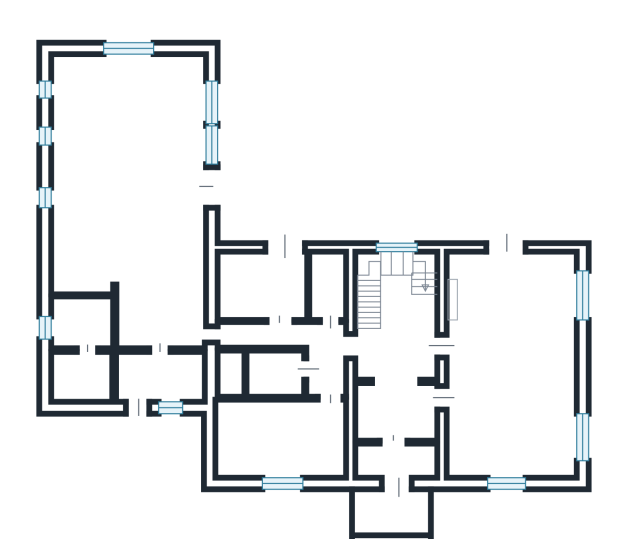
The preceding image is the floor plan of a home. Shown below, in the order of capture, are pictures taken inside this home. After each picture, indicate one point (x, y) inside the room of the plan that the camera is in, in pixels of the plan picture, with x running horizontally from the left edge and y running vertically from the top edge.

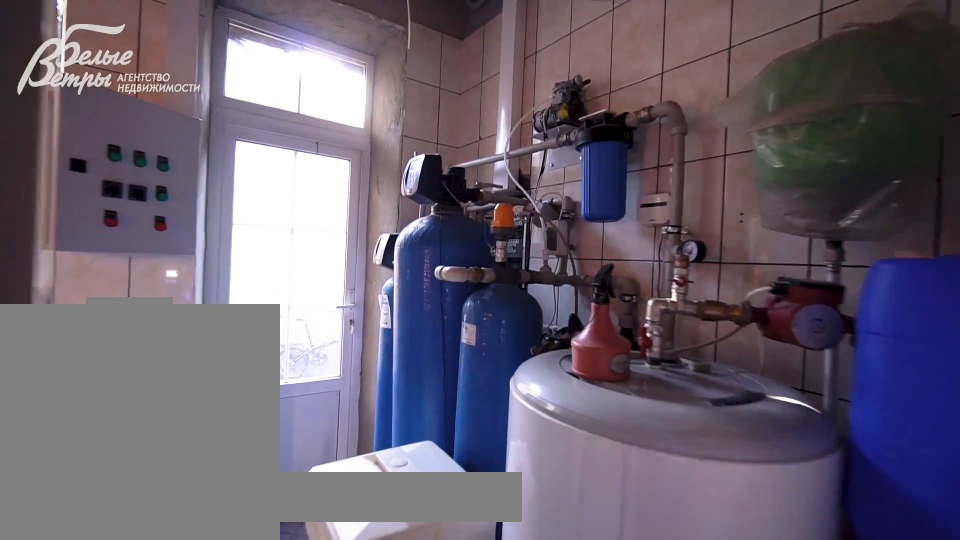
(158, 374)
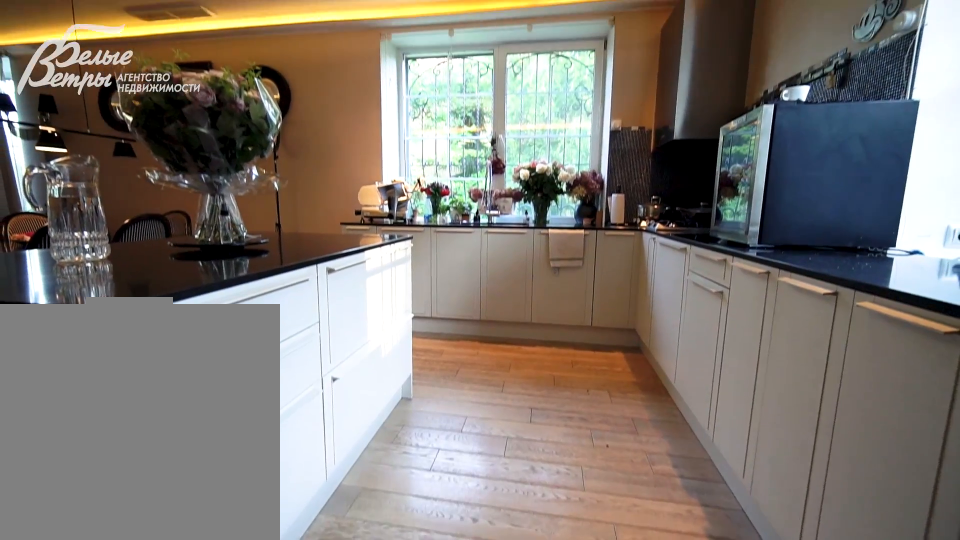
(508, 429)
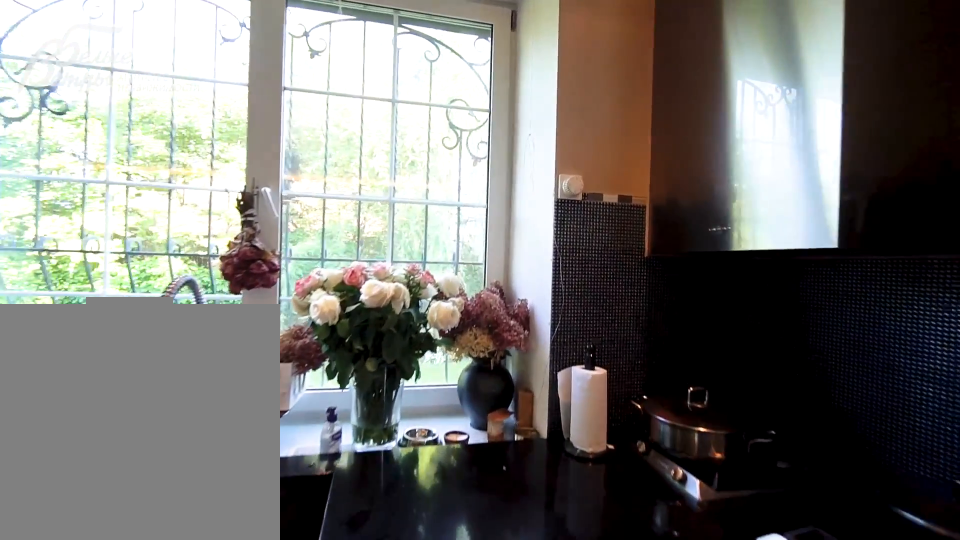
(508, 429)
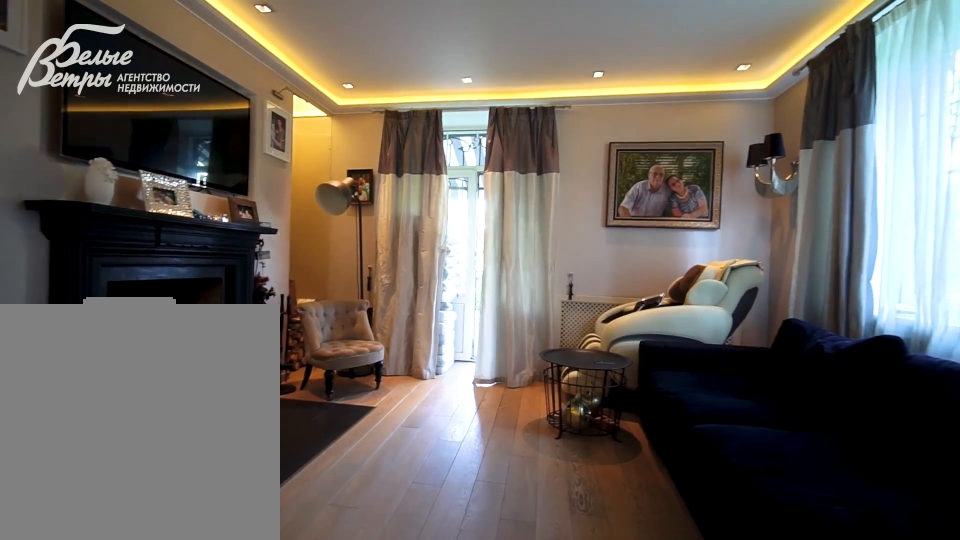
(510, 313)
